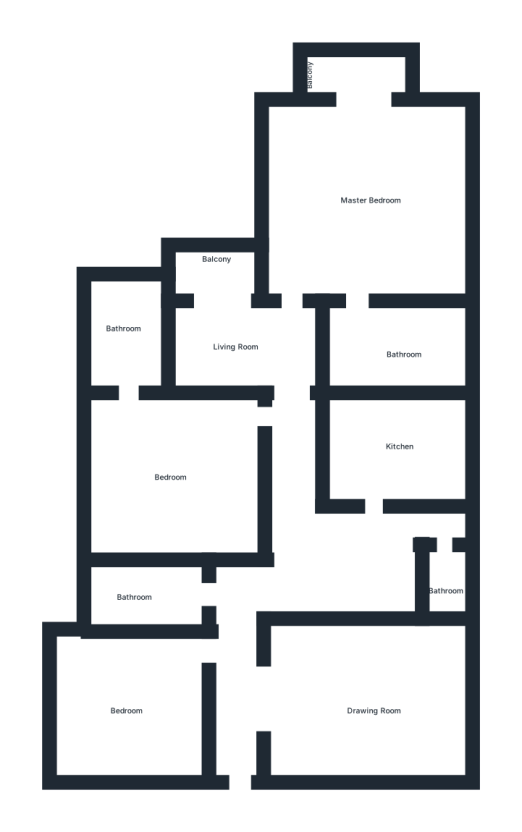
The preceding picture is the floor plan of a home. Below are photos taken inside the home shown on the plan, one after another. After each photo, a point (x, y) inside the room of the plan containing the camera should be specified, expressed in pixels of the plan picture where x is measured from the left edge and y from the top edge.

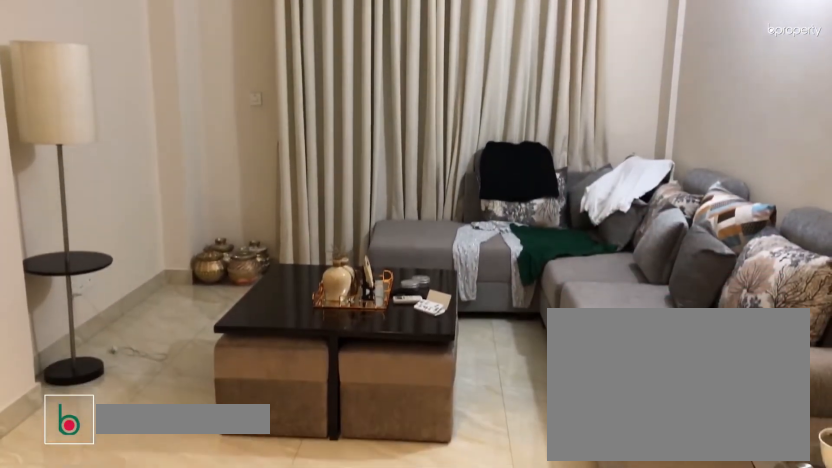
(360, 699)
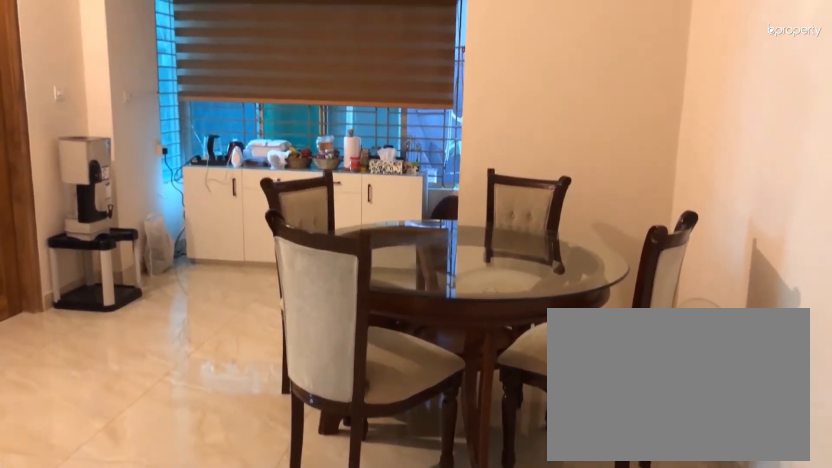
(352, 563)
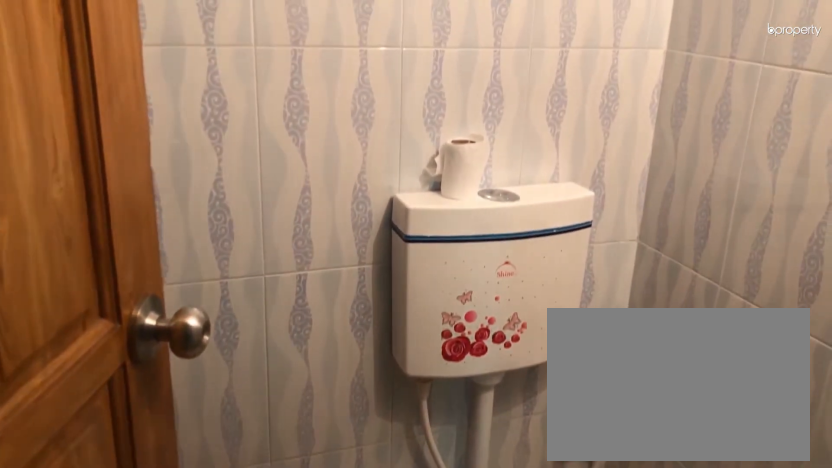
(447, 575)
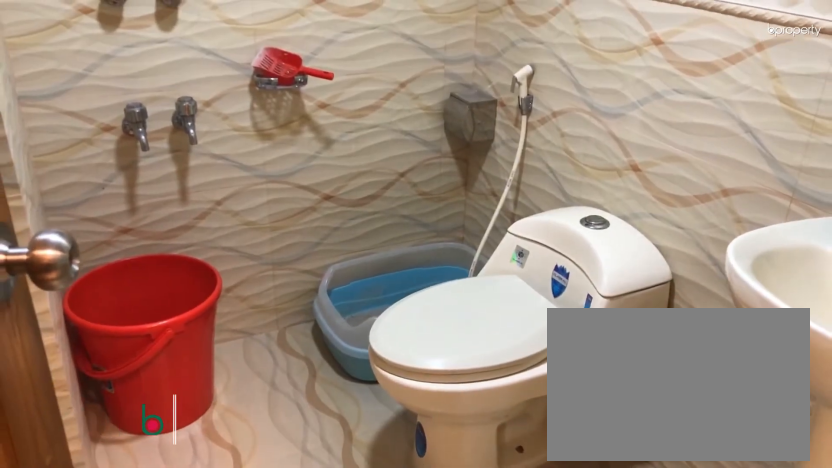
(138, 599)
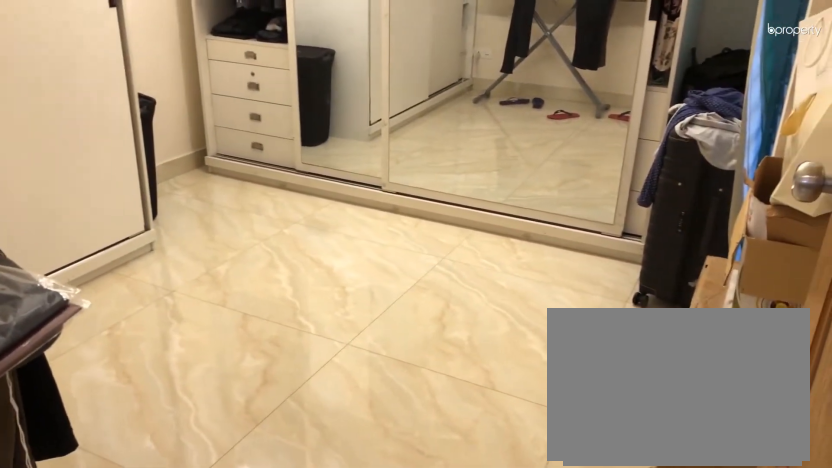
(142, 698)
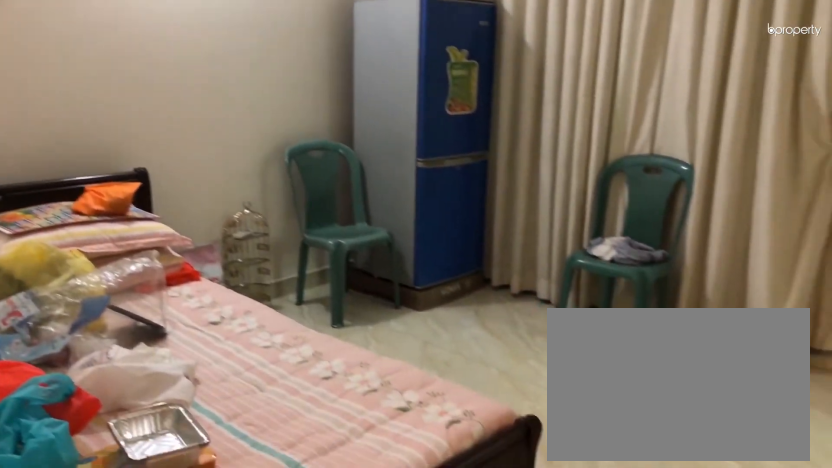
(153, 467)
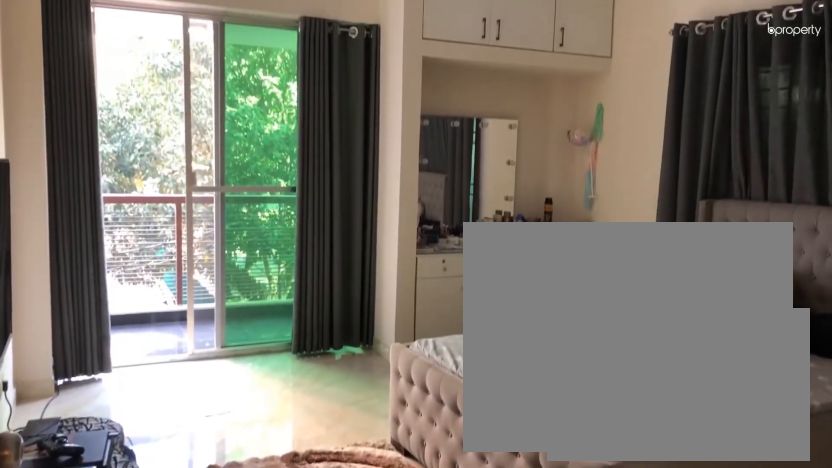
(367, 197)
